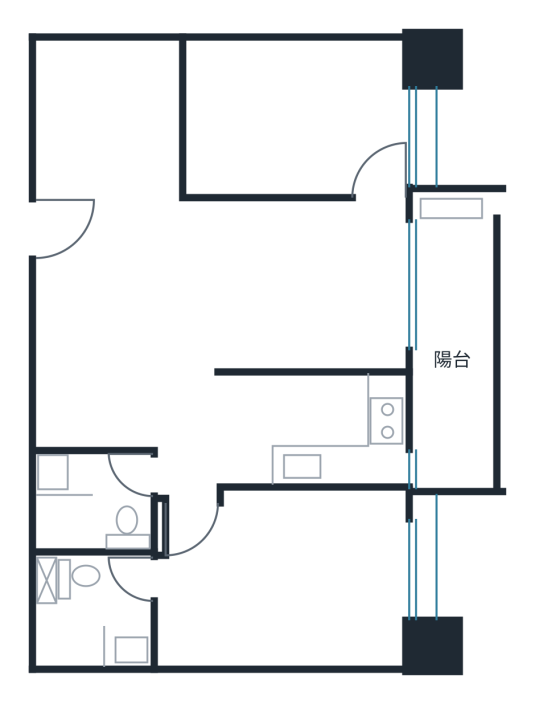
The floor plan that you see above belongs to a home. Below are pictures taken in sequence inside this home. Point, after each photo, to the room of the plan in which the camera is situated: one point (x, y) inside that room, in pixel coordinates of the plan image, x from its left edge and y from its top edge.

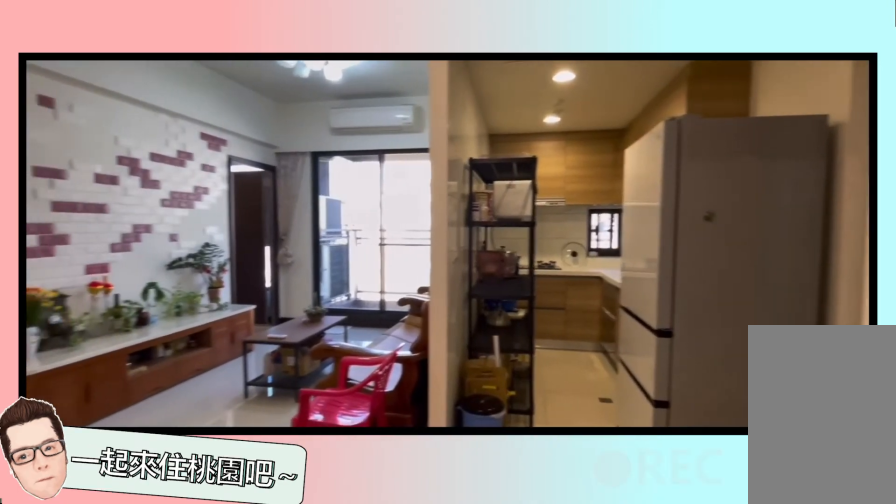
(126, 350)
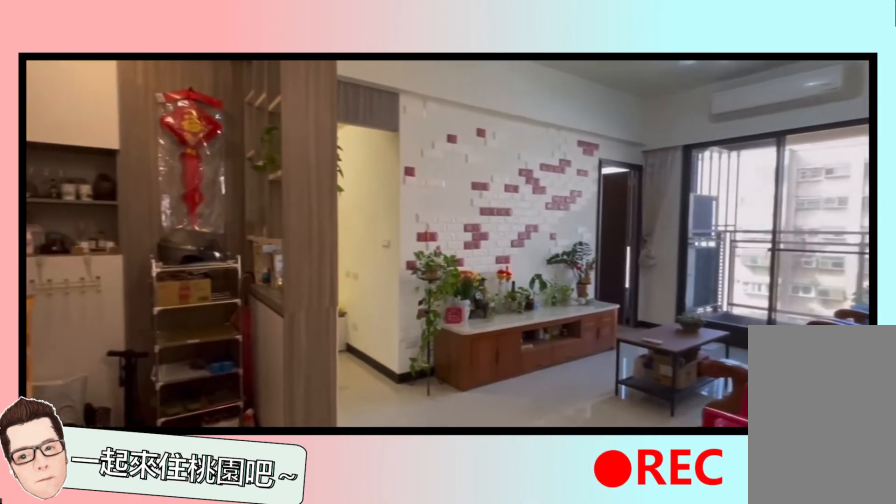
(126, 350)
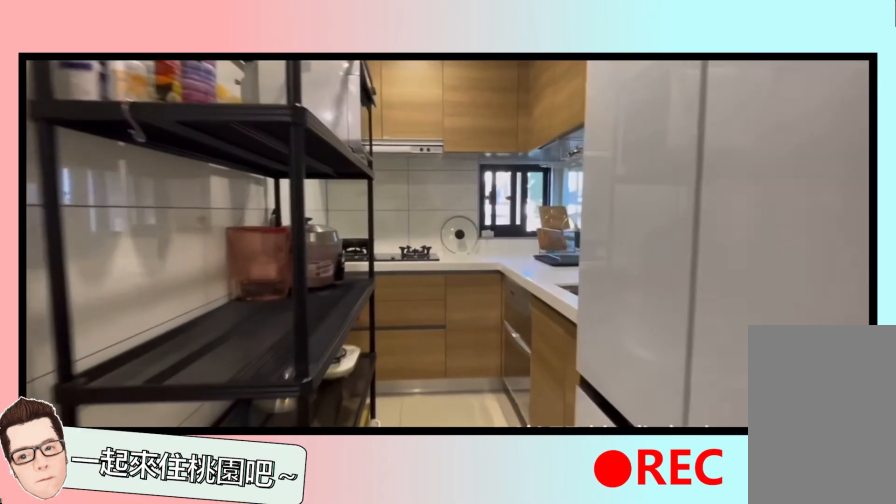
(277, 427)
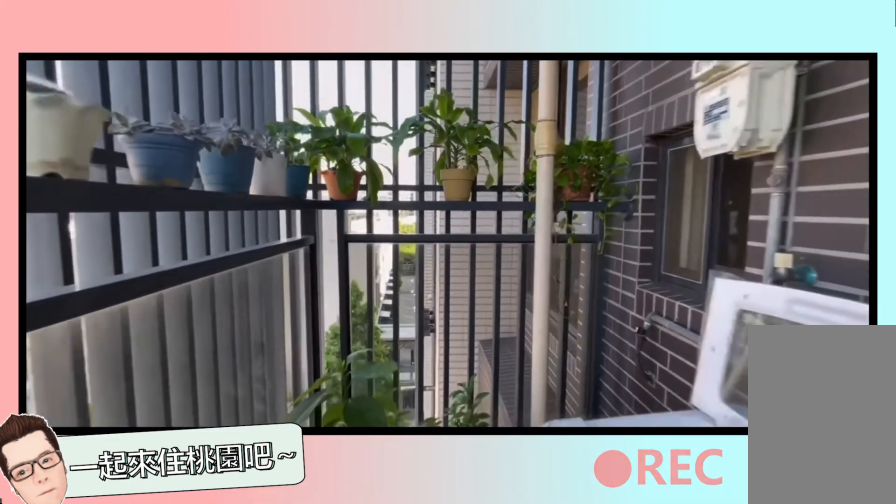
(455, 347)
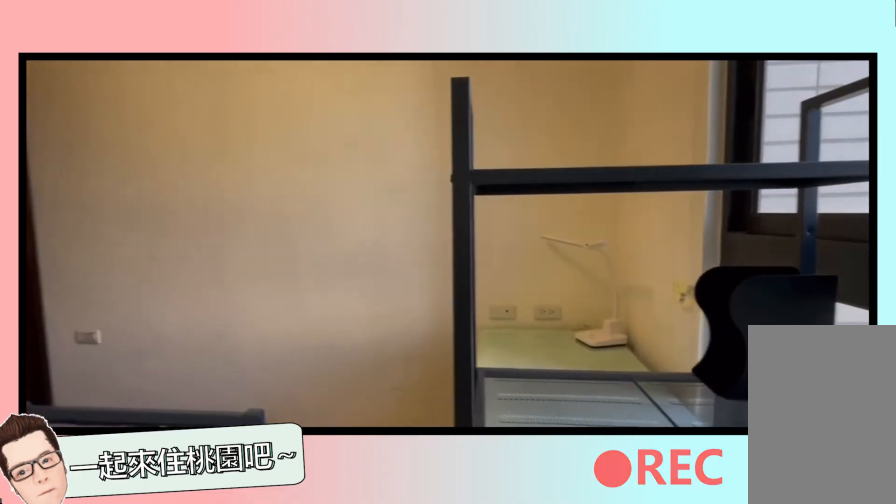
(298, 114)
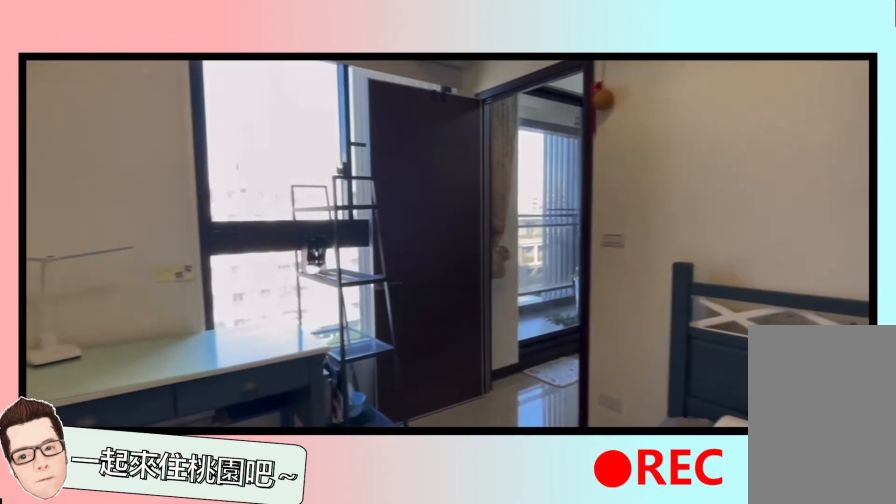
(298, 114)
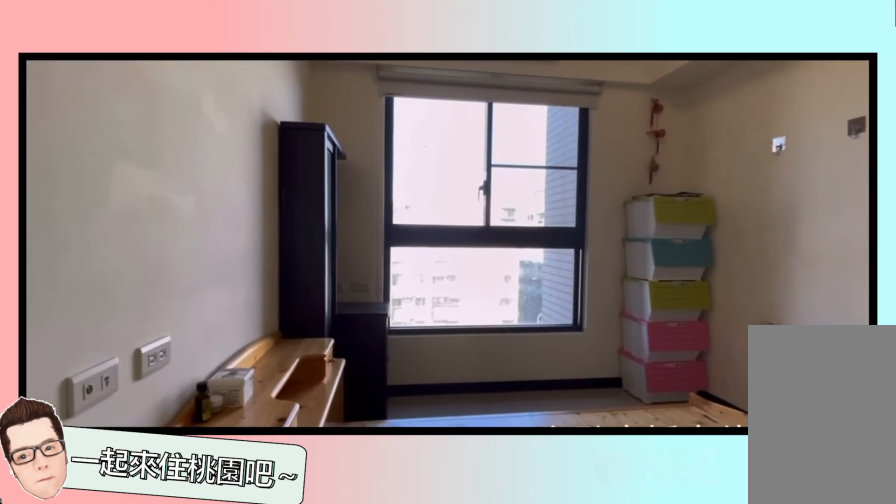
(278, 584)
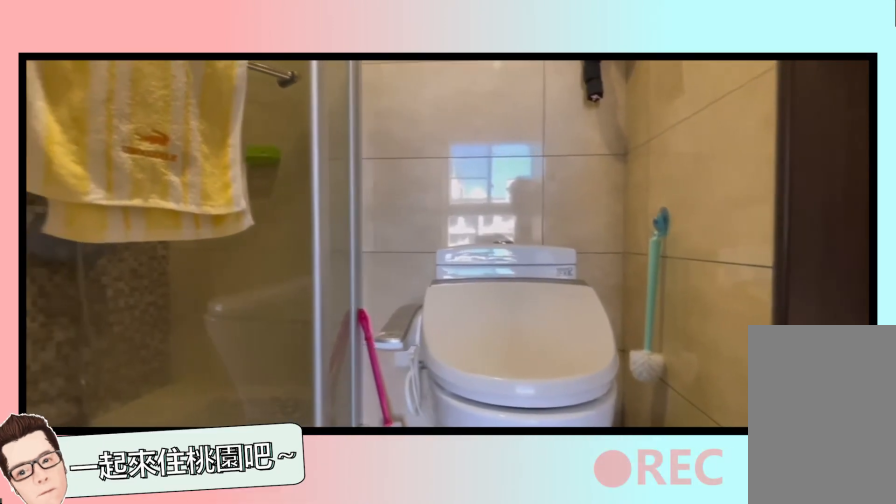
(88, 613)
